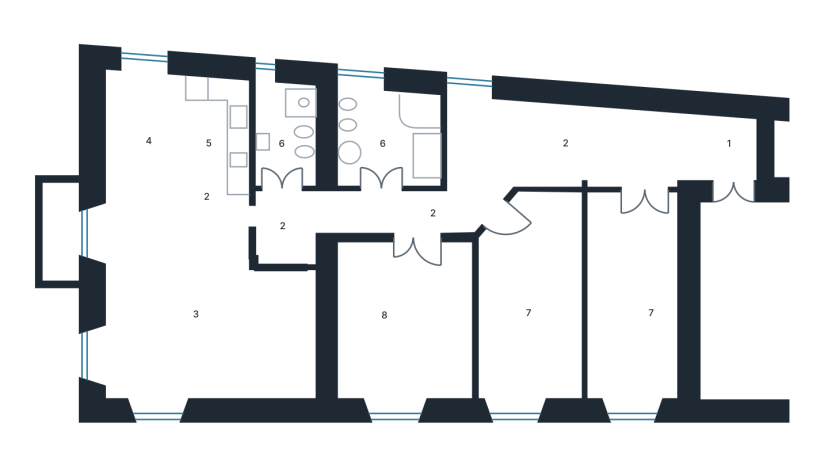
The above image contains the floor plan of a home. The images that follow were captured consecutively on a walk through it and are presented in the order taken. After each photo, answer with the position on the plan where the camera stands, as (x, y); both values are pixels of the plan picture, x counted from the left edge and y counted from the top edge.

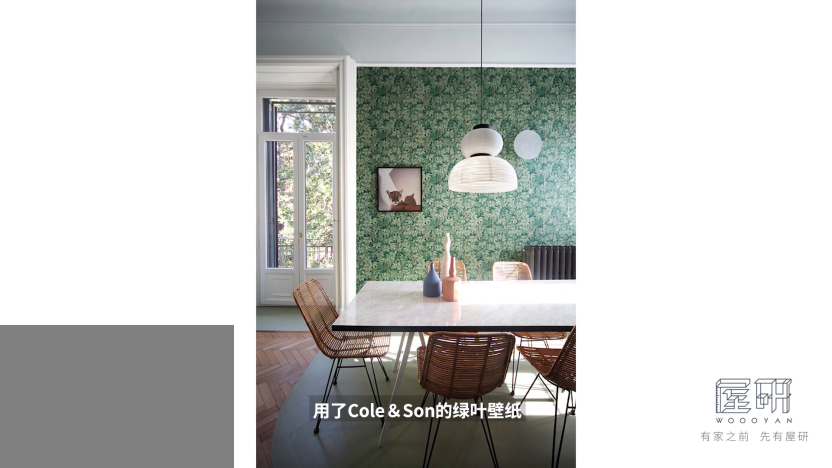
(215, 255)
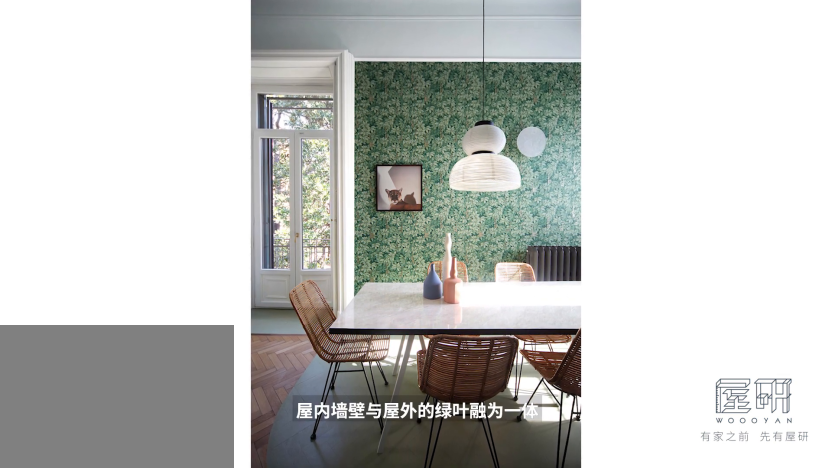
(215, 255)
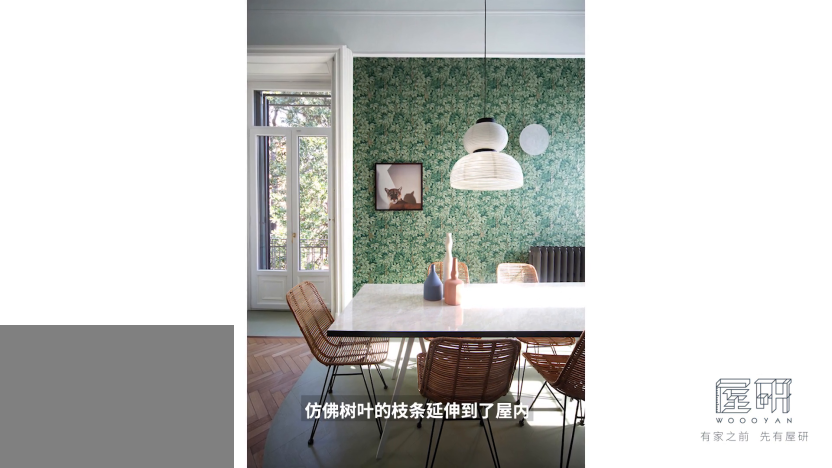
(215, 255)
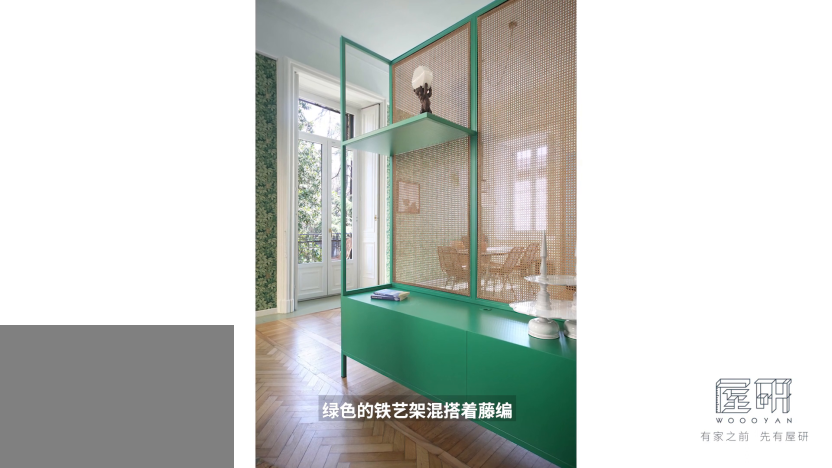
(197, 297)
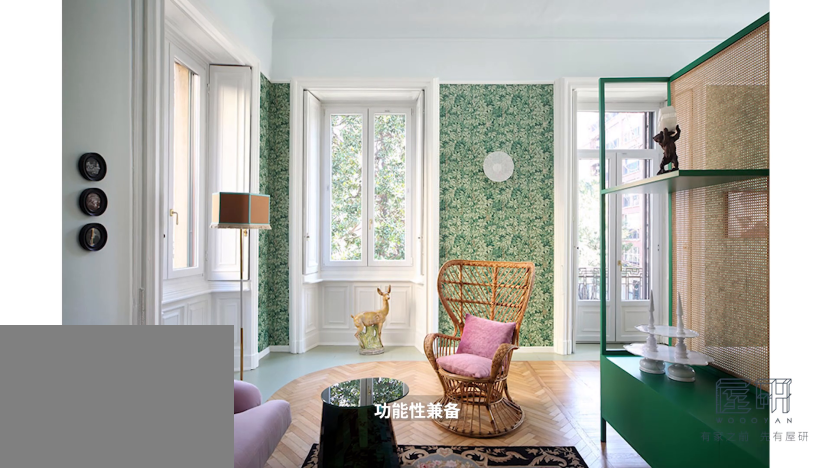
(216, 333)
